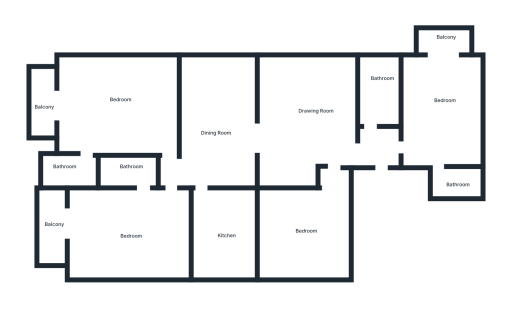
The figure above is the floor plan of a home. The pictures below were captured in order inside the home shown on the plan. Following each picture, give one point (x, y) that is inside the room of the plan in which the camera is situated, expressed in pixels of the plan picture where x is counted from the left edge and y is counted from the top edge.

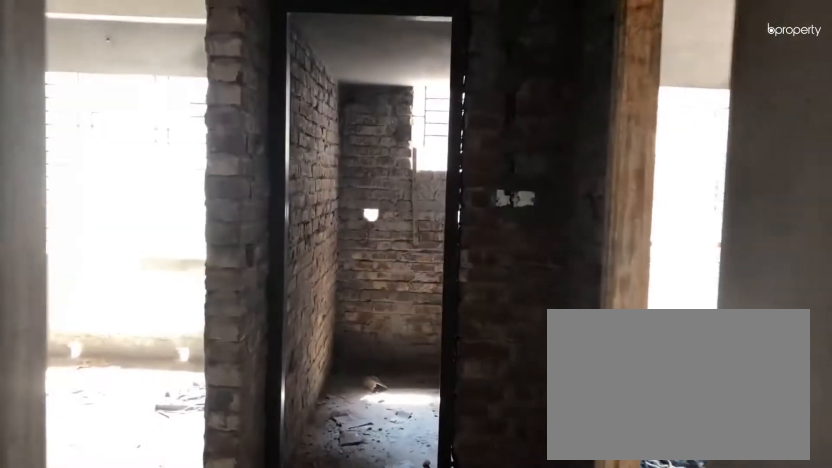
(377, 157)
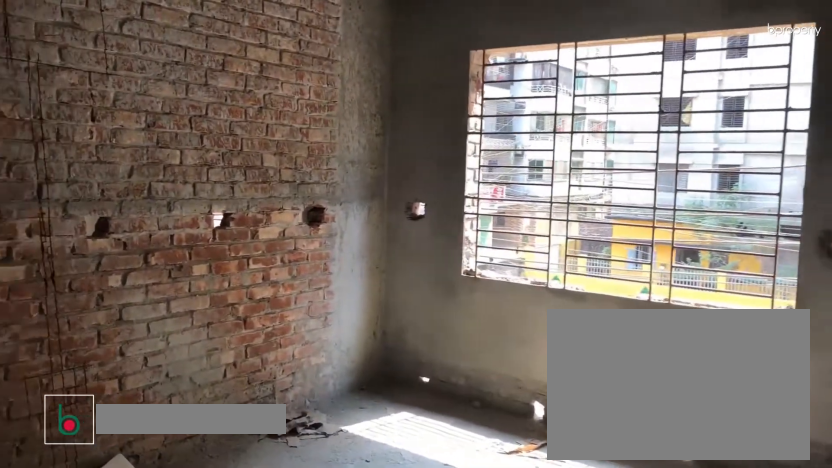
(306, 129)
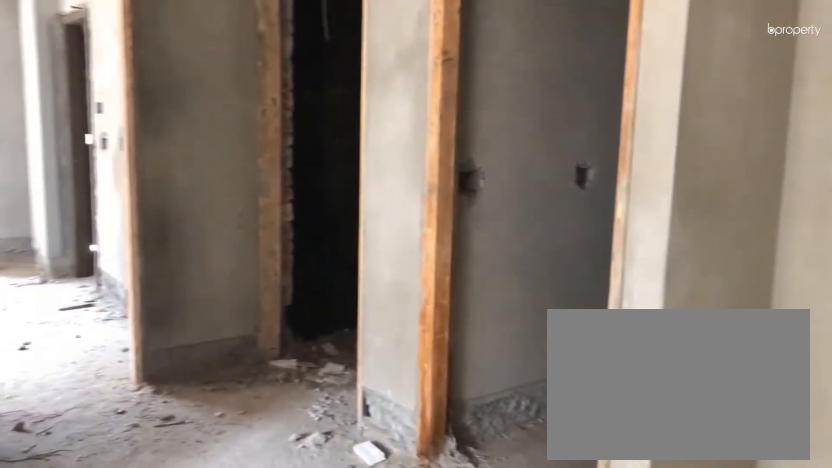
(297, 129)
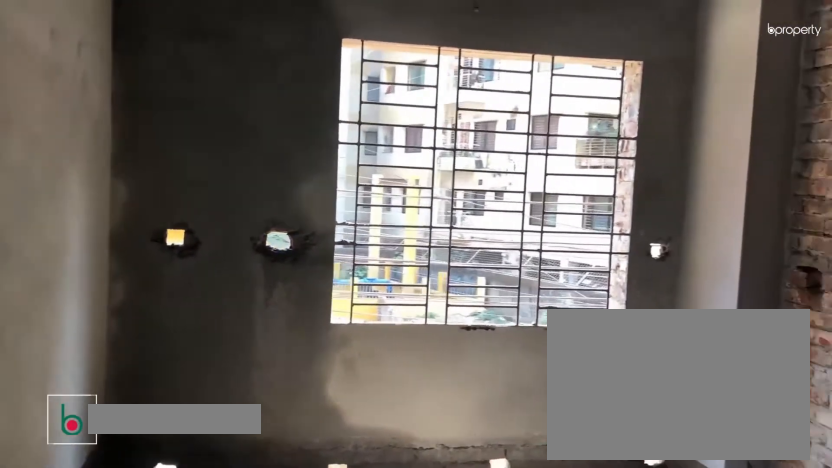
(223, 129)
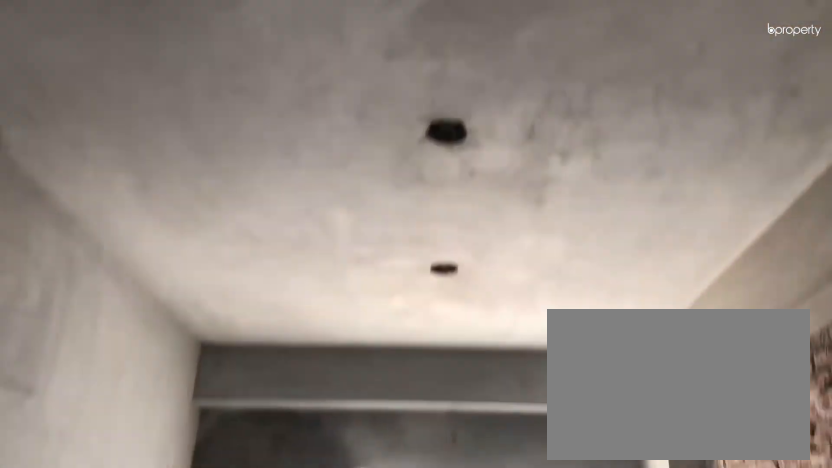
(223, 129)
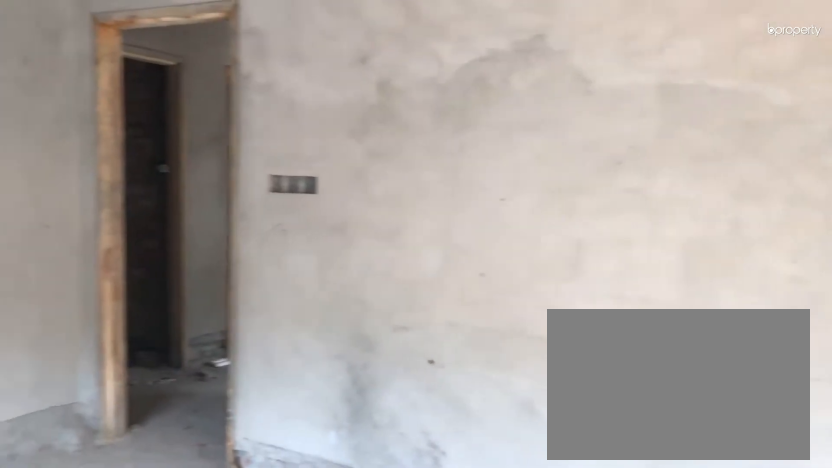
(445, 106)
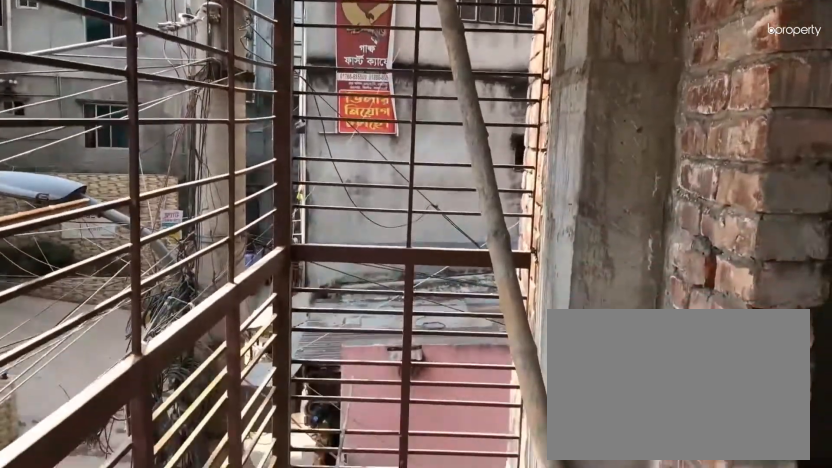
(445, 44)
